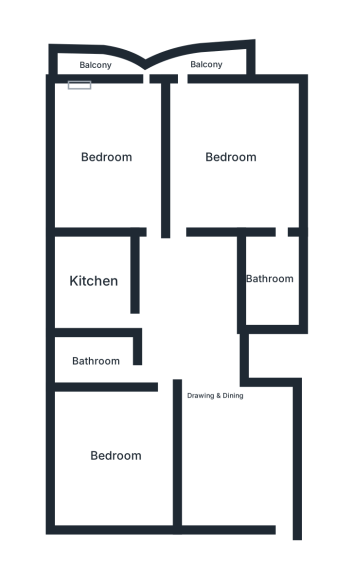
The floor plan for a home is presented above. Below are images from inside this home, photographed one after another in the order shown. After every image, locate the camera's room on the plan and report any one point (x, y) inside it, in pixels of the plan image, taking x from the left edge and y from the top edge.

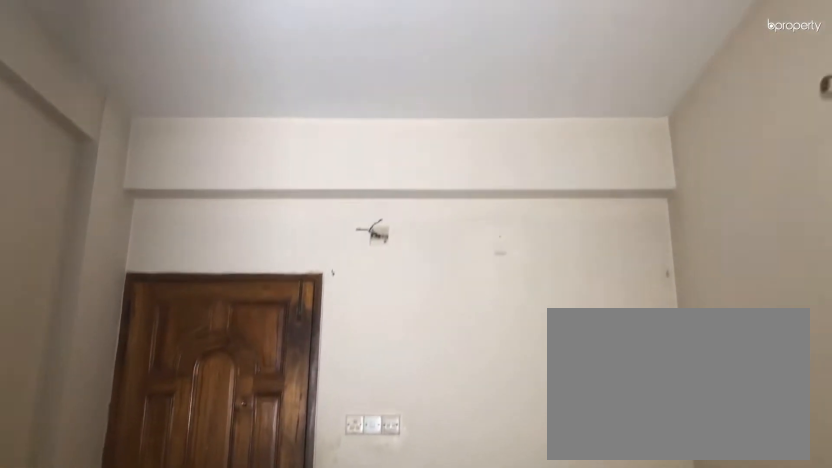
(217, 395)
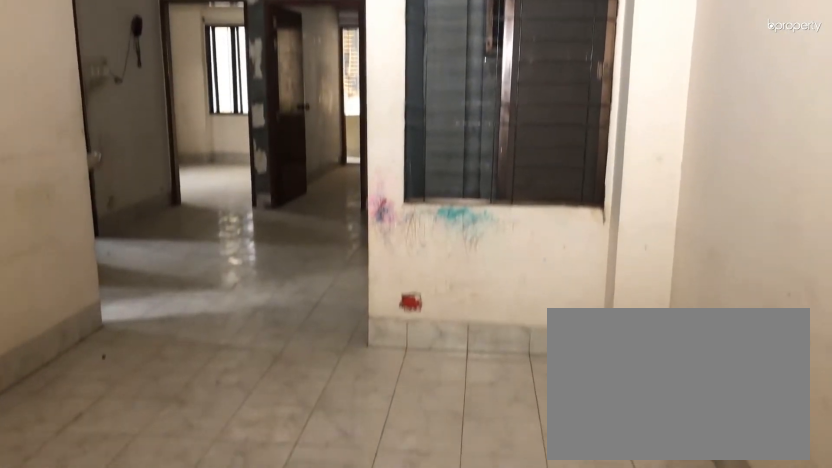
(217, 395)
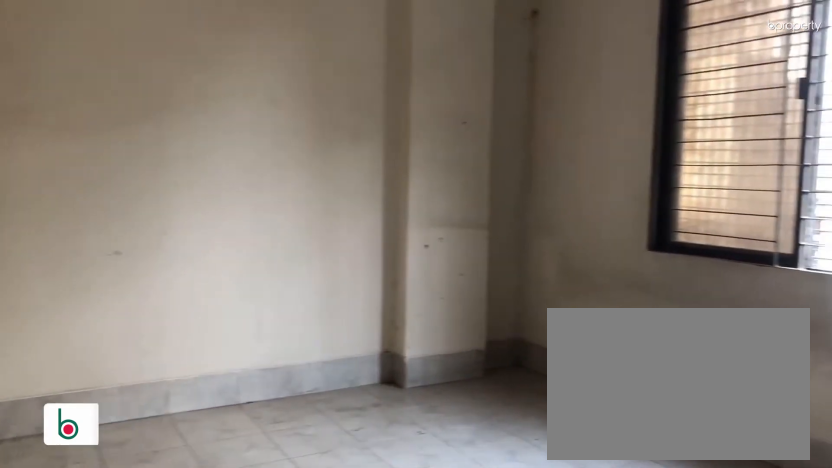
(116, 456)
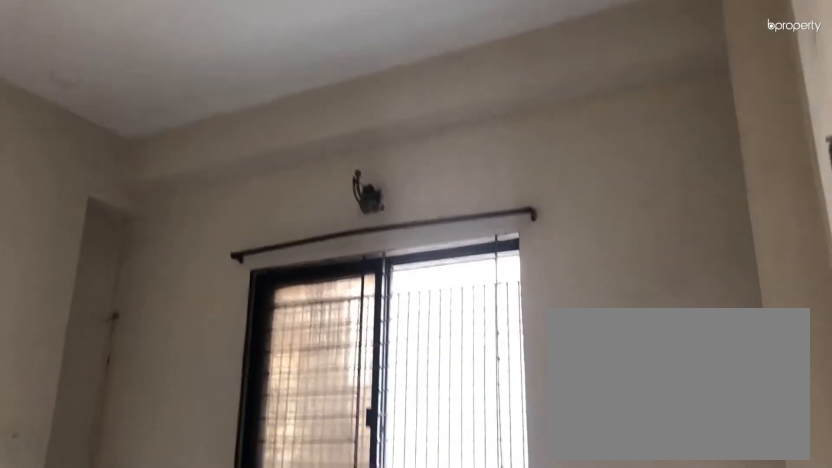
(116, 456)
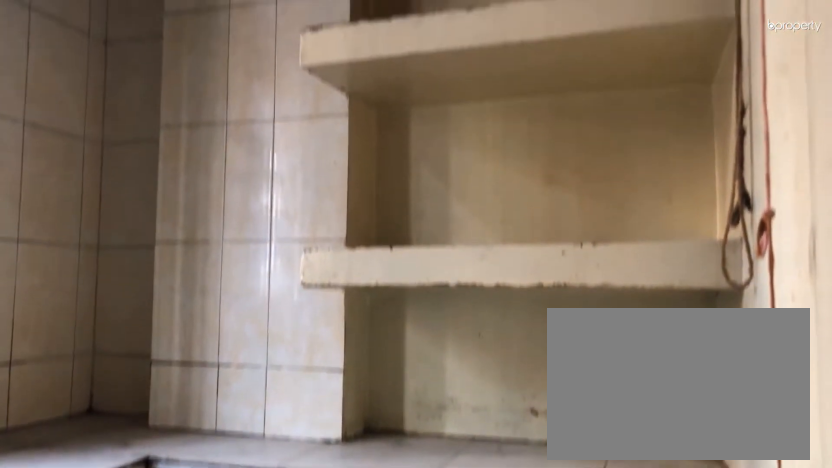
(94, 280)
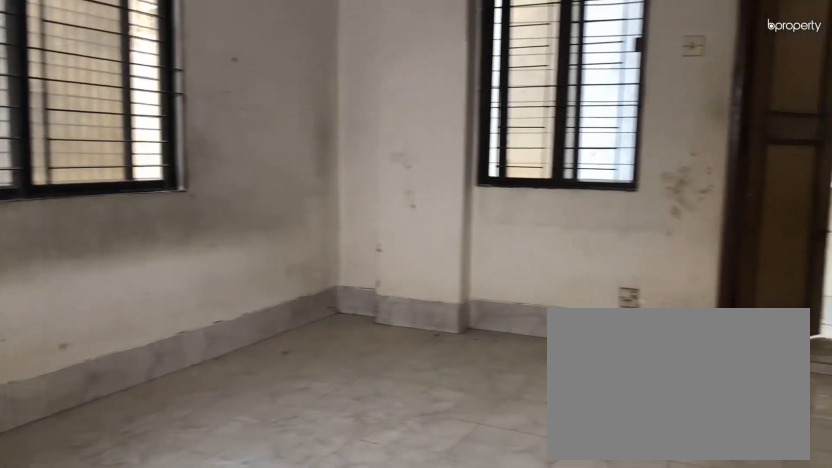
(107, 155)
